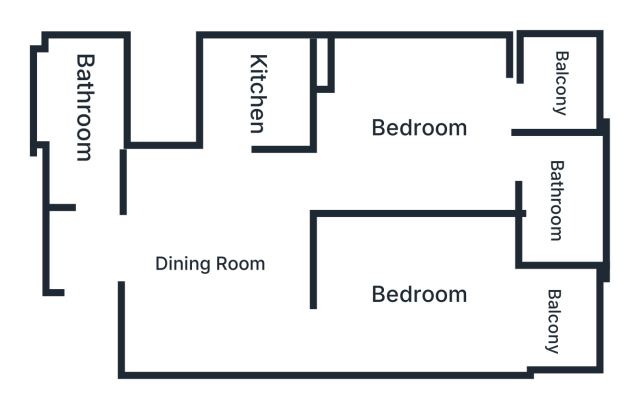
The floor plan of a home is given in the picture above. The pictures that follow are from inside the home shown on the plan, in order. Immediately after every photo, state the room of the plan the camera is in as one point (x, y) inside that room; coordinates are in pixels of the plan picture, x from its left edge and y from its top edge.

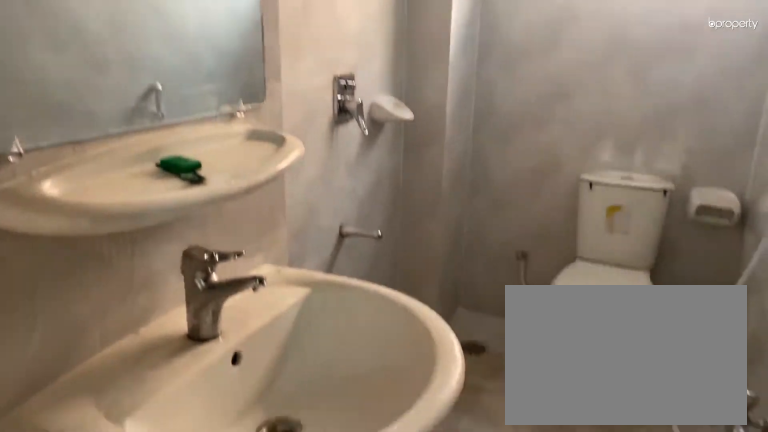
(93, 121)
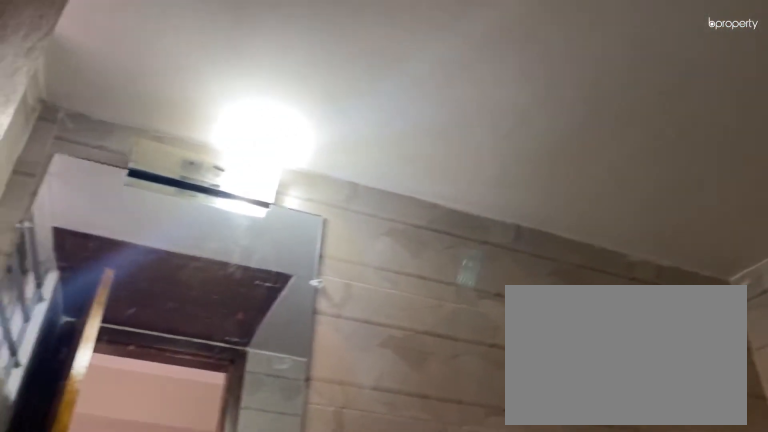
(560, 212)
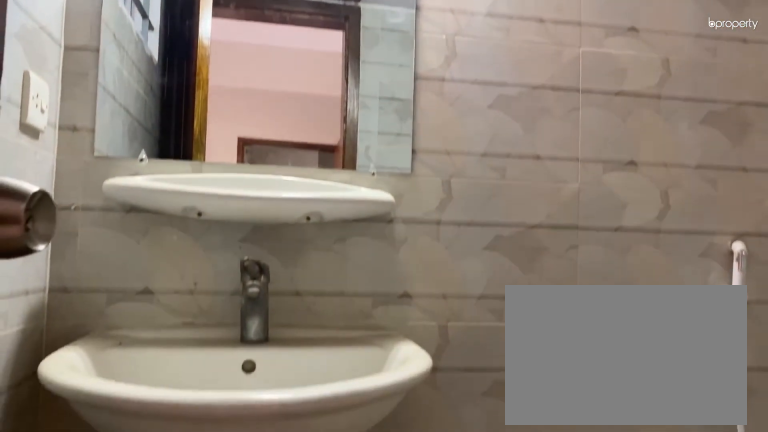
(560, 212)
